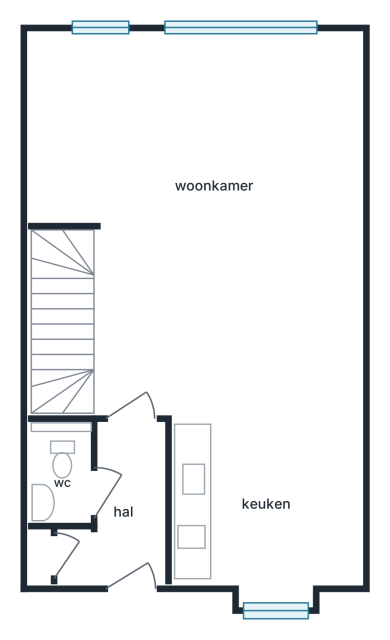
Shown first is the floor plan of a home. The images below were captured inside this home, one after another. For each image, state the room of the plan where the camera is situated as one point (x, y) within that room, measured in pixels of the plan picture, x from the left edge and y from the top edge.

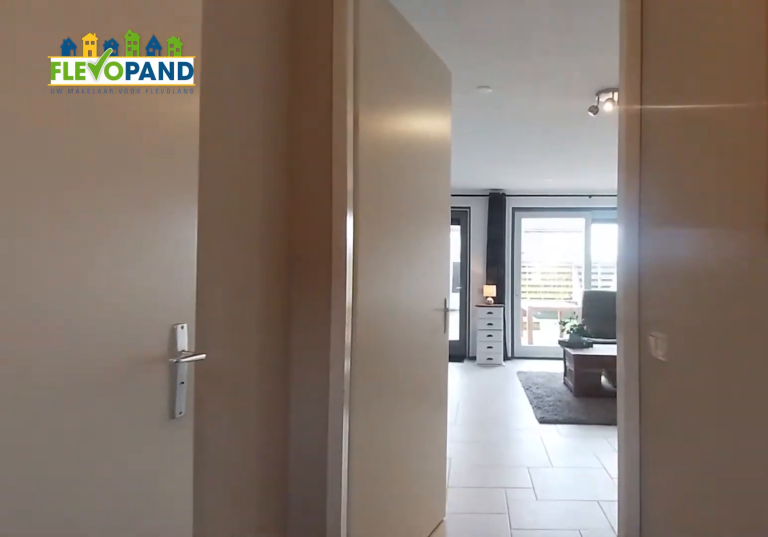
(123, 511)
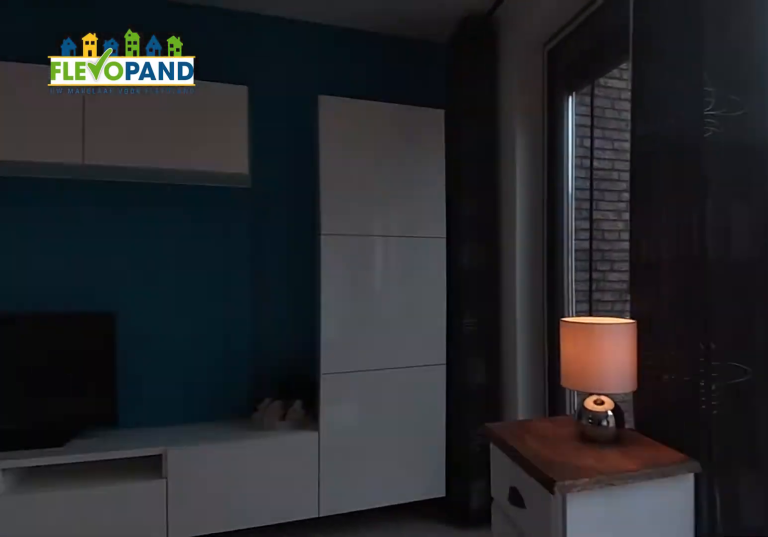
(206, 180)
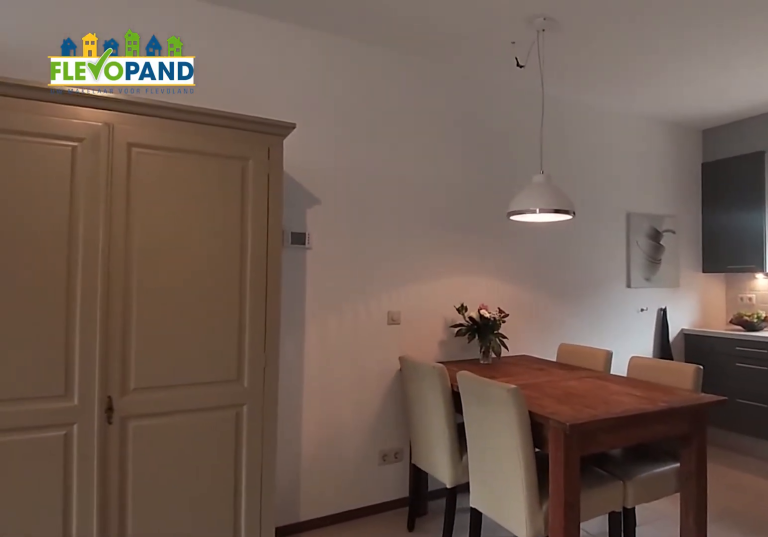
(206, 180)
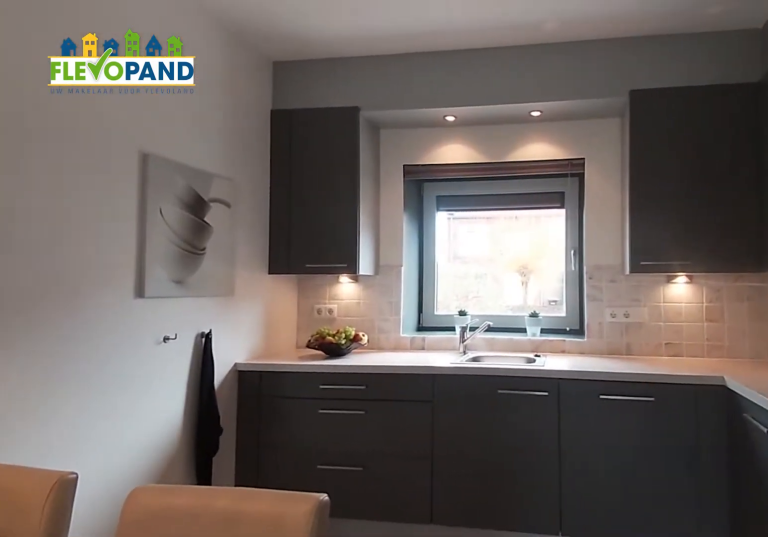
(267, 502)
